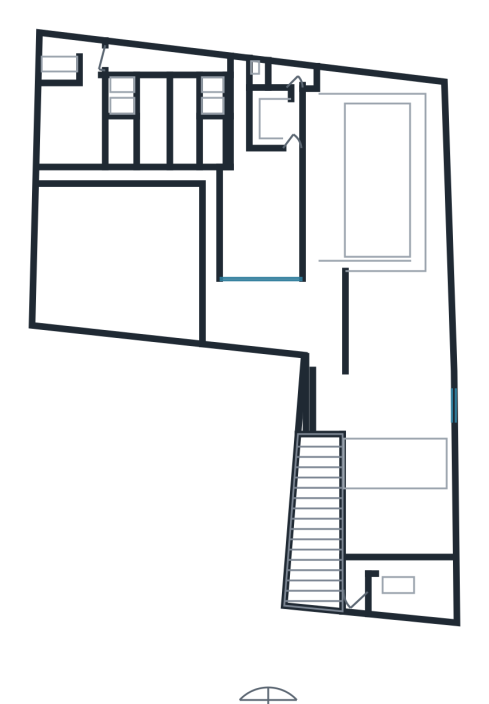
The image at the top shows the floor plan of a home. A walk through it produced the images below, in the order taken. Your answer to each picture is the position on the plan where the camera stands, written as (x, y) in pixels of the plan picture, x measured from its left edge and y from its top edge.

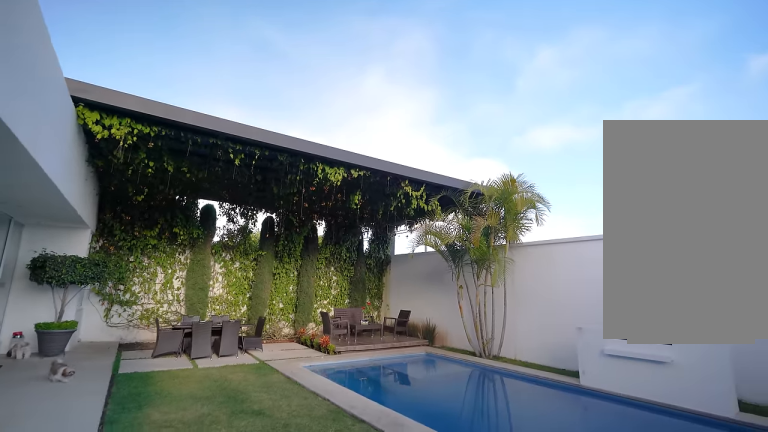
(332, 211)
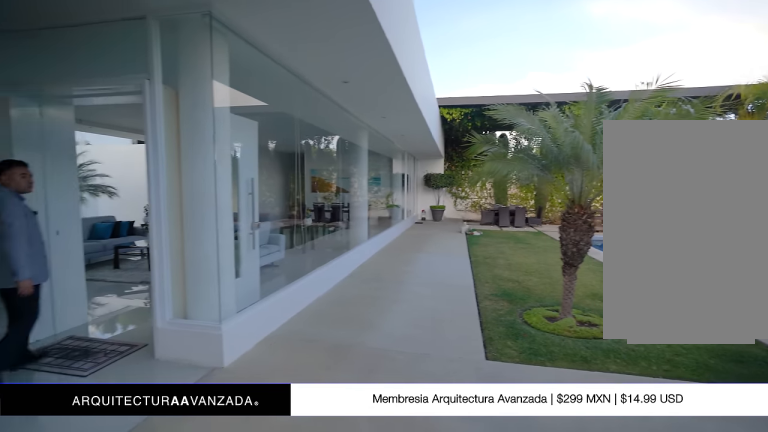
(337, 264)
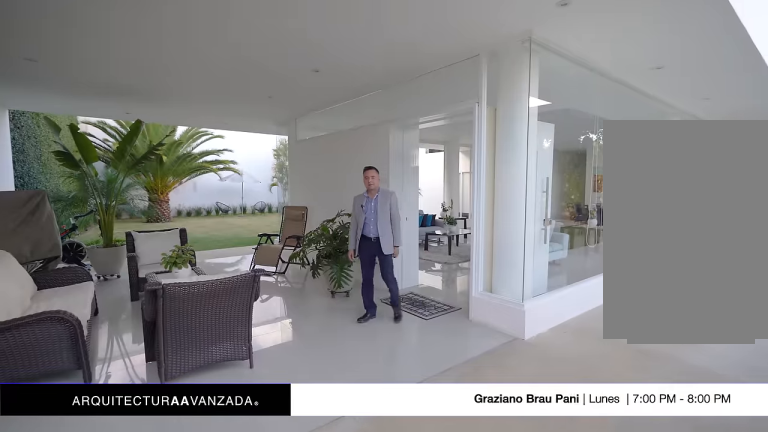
(337, 271)
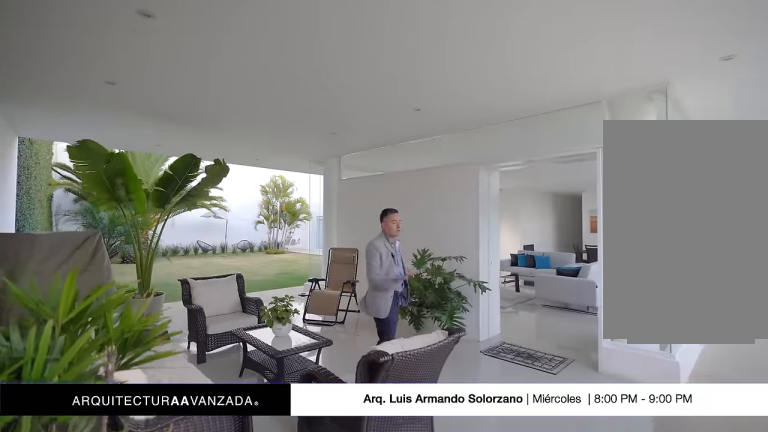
(321, 303)
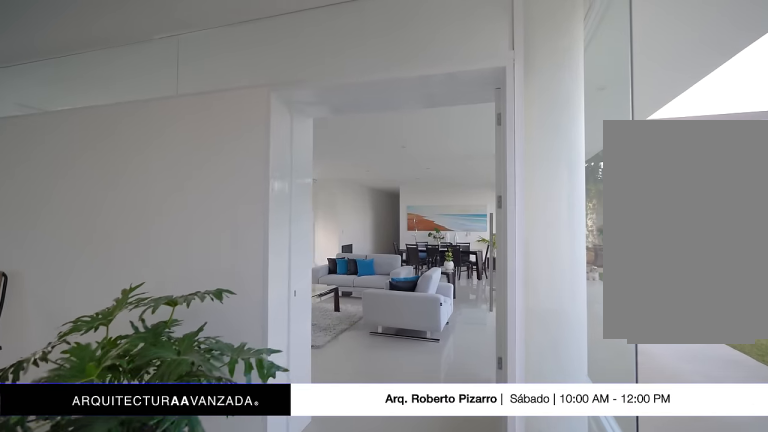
(319, 303)
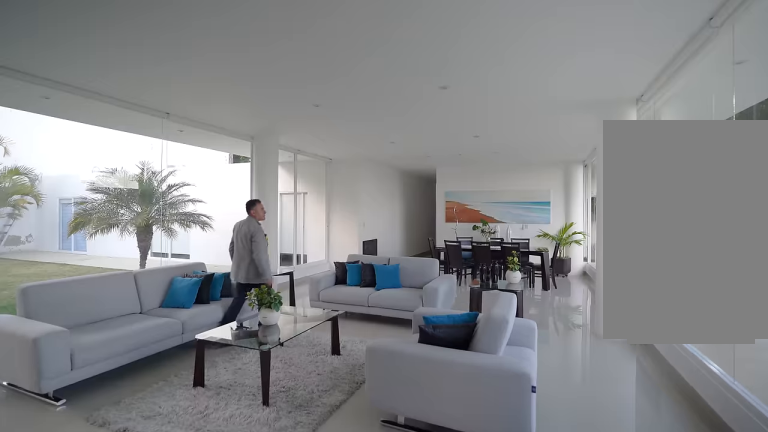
(284, 268)
